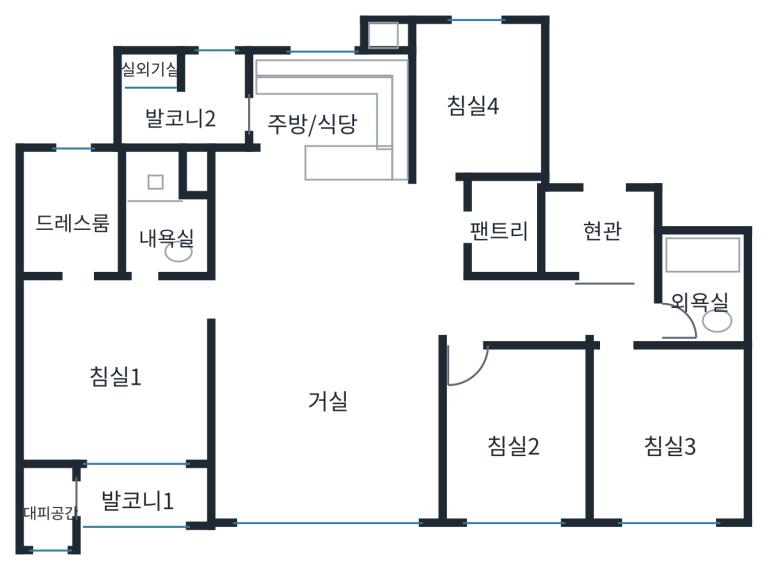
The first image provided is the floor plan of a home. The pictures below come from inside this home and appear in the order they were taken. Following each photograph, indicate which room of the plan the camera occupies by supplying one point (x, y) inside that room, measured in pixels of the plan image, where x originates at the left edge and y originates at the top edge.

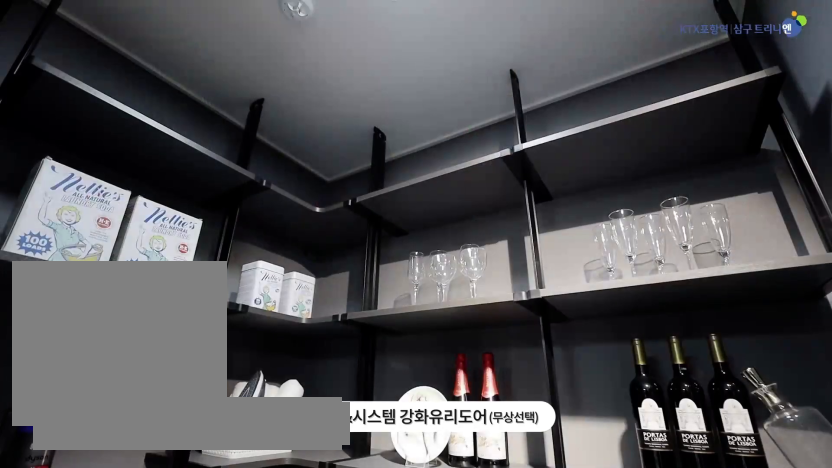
(502, 226)
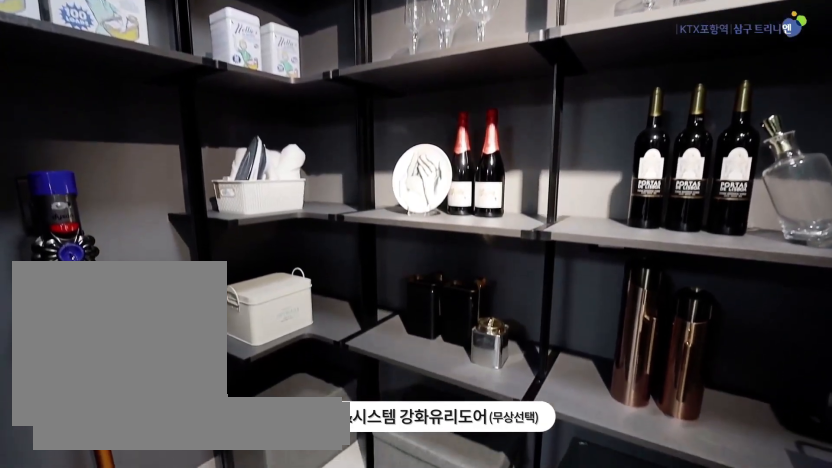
(502, 226)
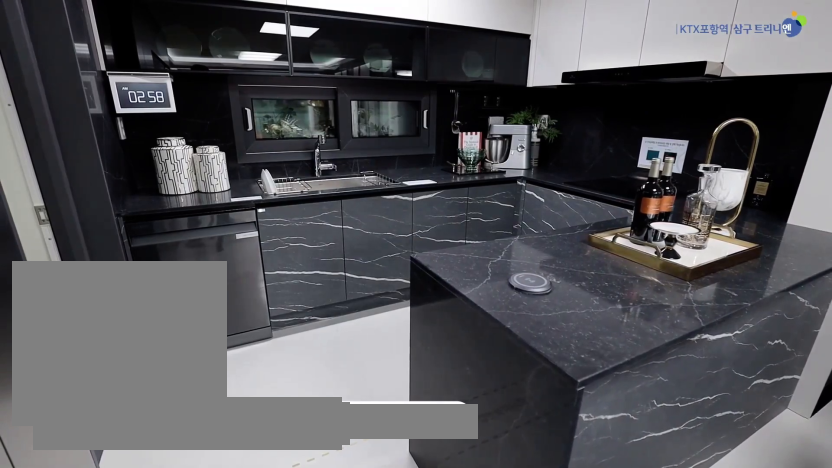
(310, 168)
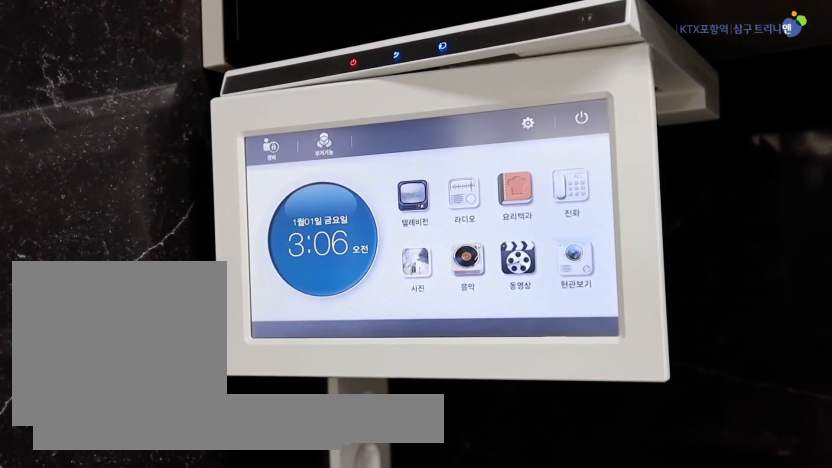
(310, 168)
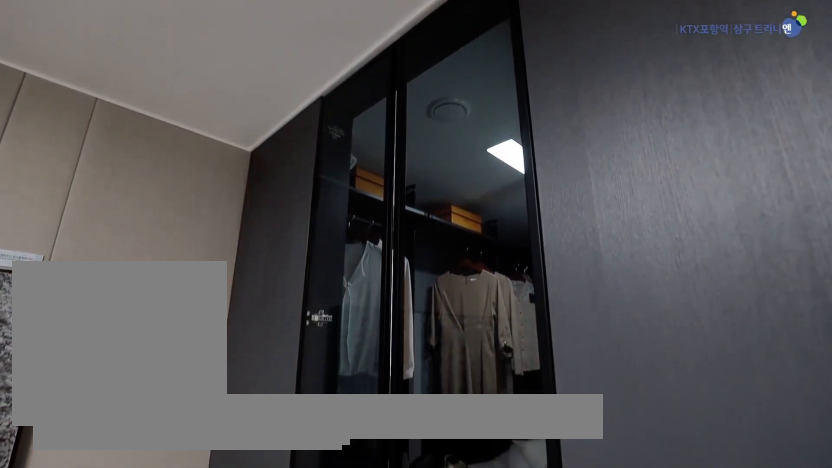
(107, 314)
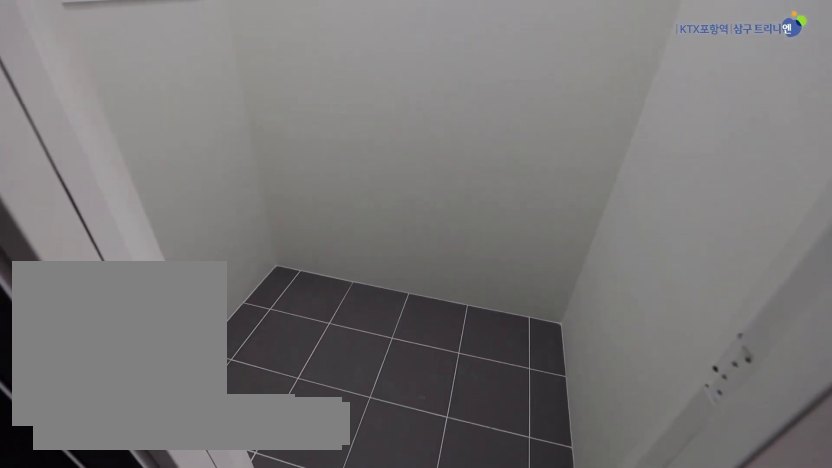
(138, 501)
